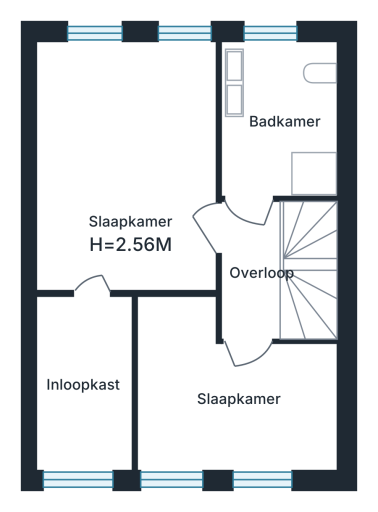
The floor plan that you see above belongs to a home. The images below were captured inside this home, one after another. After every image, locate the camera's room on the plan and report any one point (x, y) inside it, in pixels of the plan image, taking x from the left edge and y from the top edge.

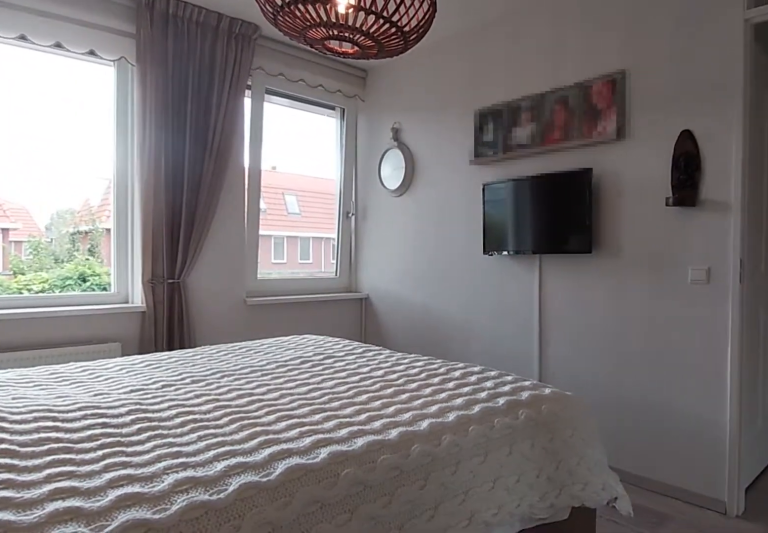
(127, 167)
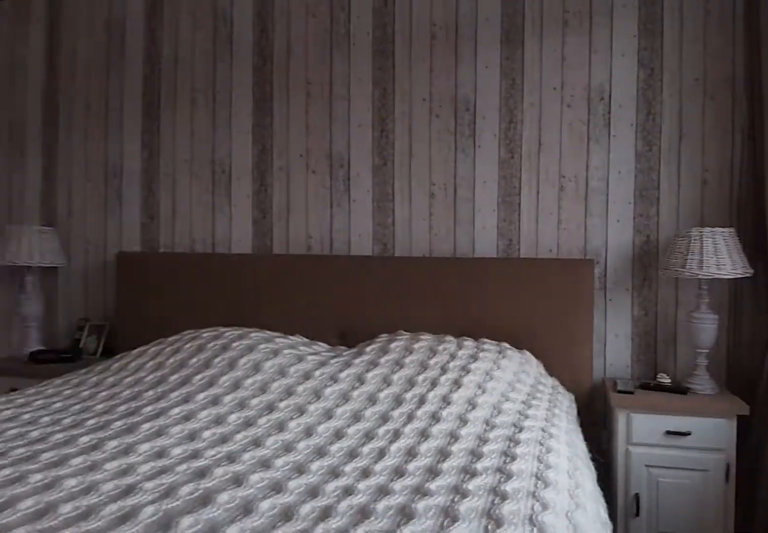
(127, 167)
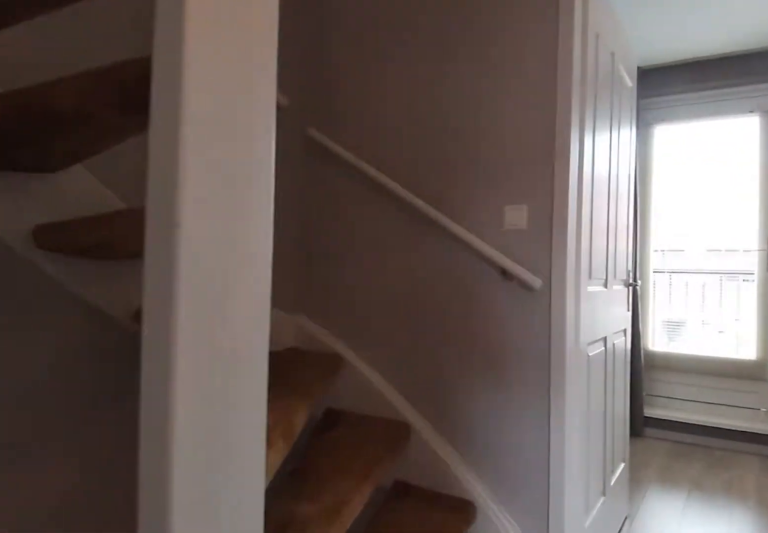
(250, 273)
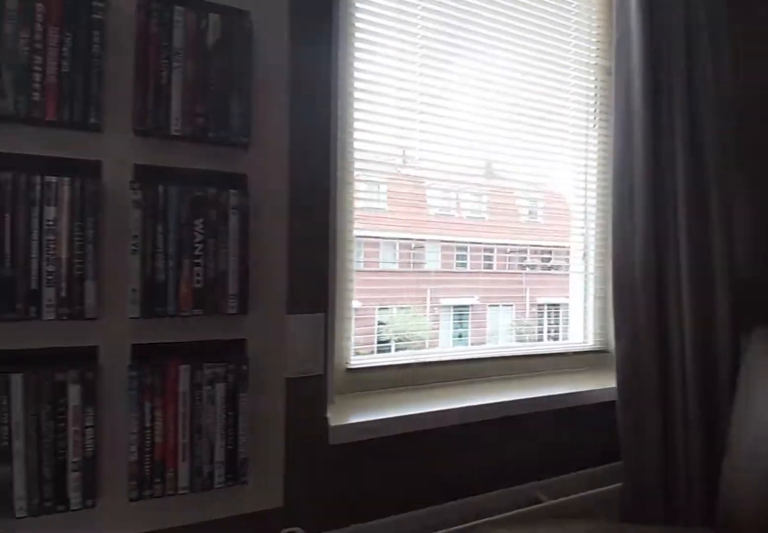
(246, 454)
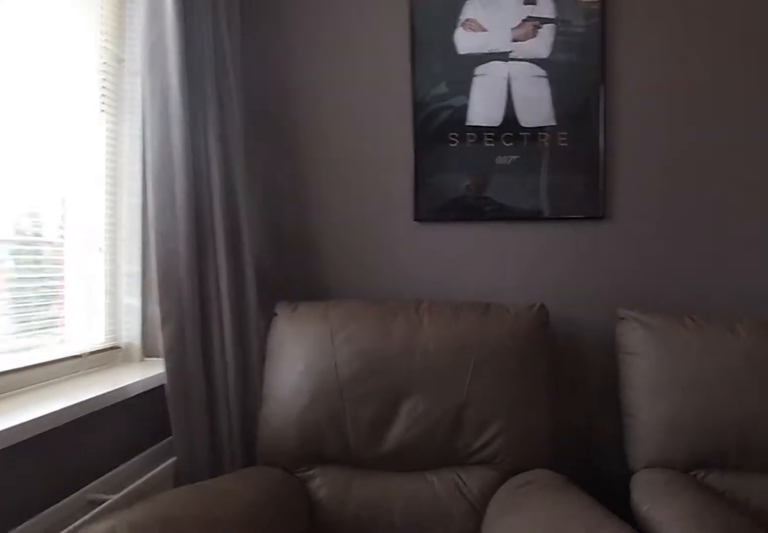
(246, 454)
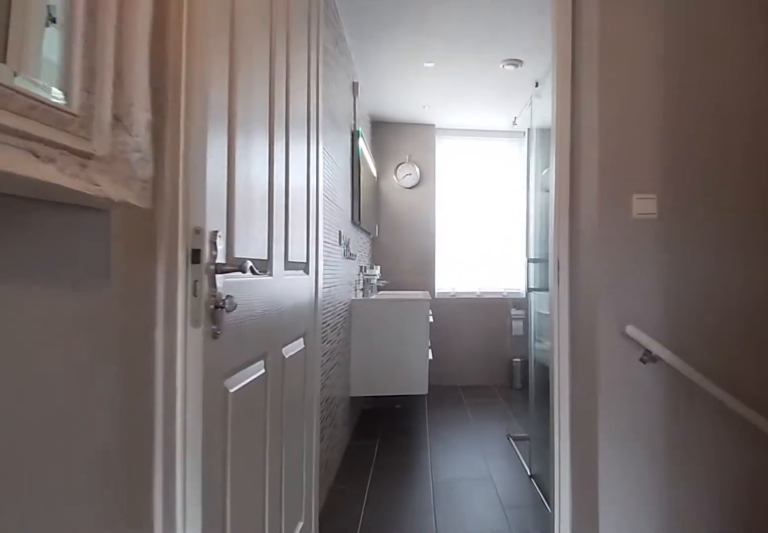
(250, 273)
